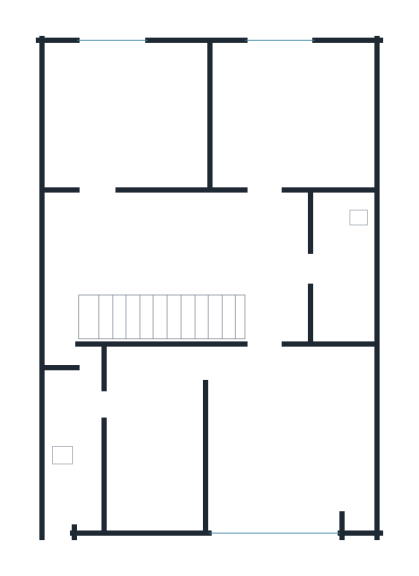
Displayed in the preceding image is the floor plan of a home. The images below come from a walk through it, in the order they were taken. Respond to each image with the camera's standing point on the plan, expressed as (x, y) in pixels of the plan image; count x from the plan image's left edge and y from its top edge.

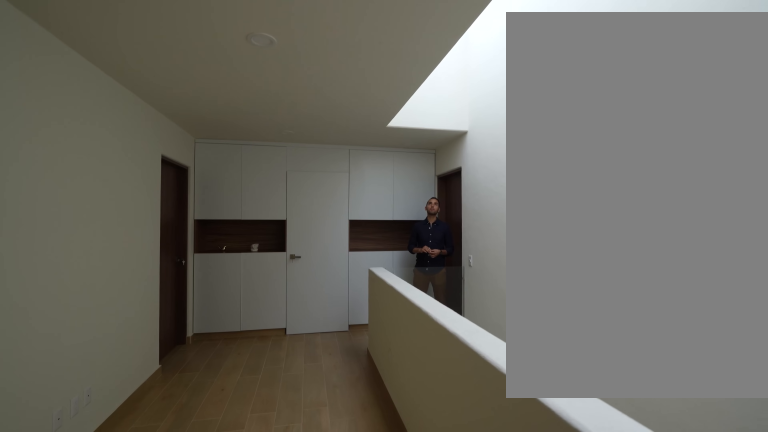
(61, 278)
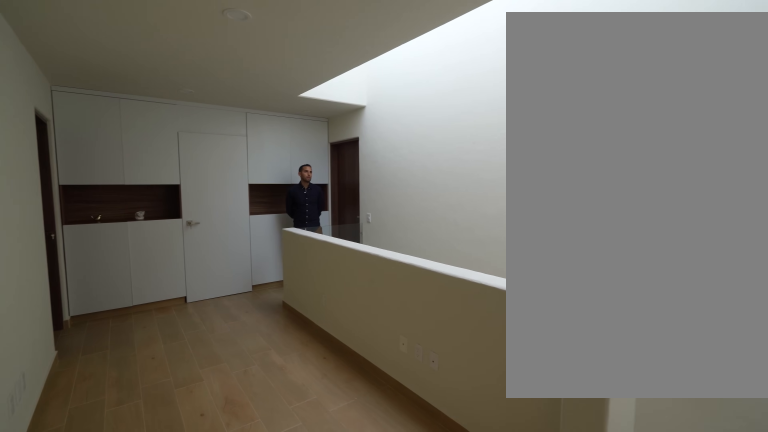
(55, 247)
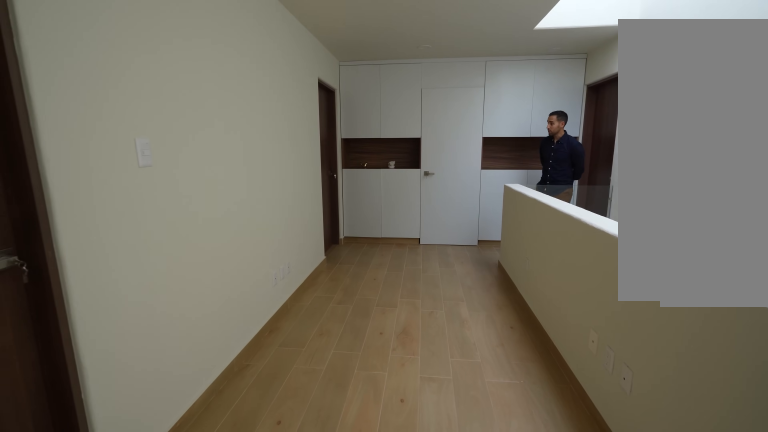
(61, 249)
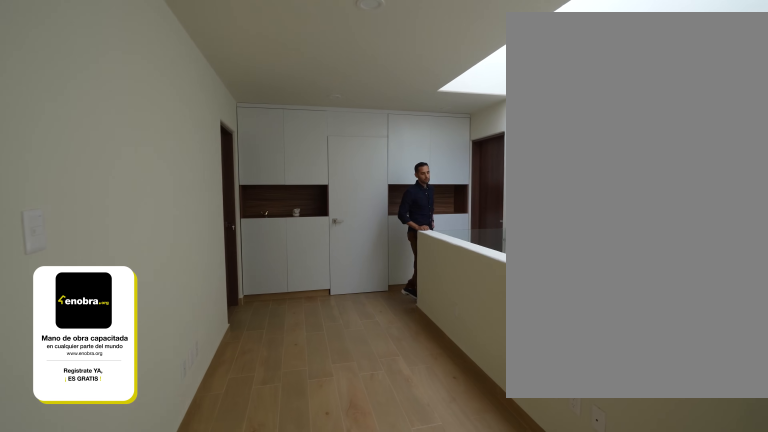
(72, 235)
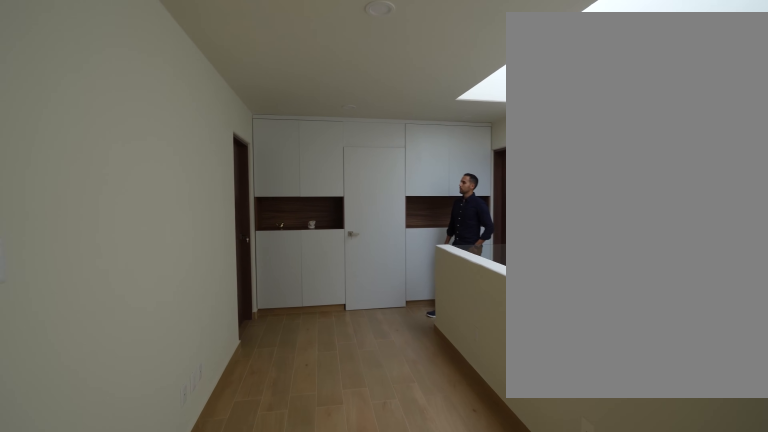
(73, 235)
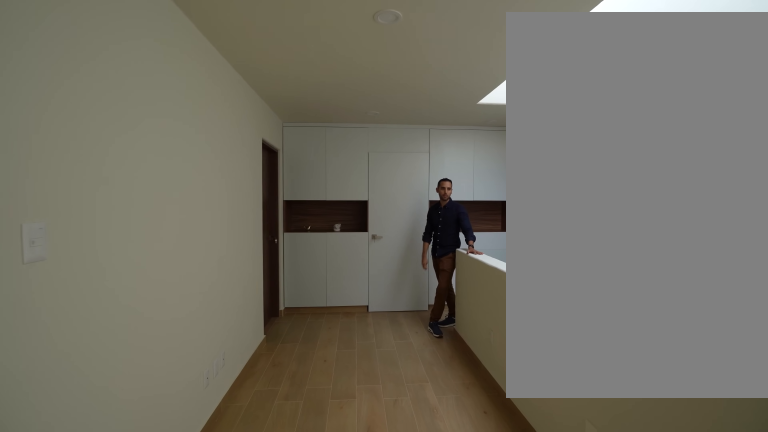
(64, 271)
